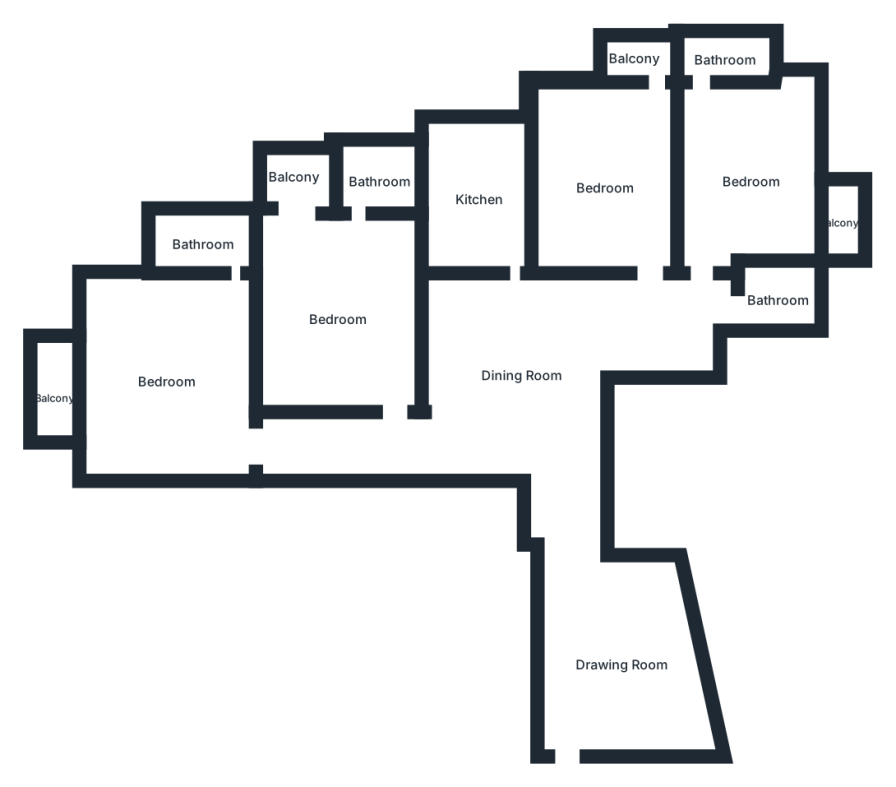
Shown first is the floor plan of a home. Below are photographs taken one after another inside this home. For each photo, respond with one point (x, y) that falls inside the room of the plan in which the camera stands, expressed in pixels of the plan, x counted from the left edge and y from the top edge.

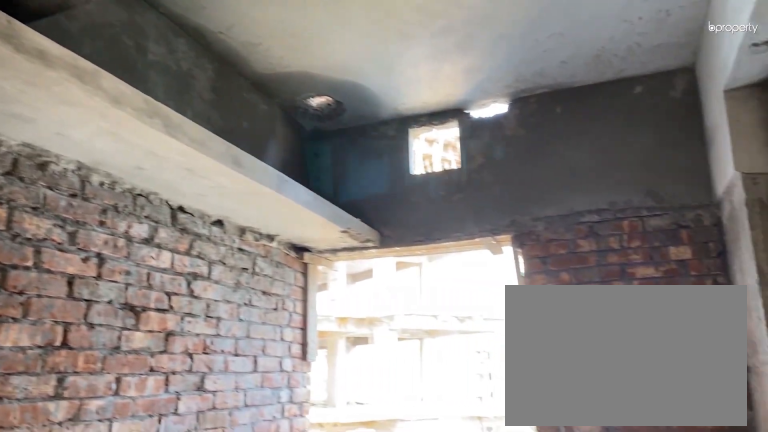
(479, 196)
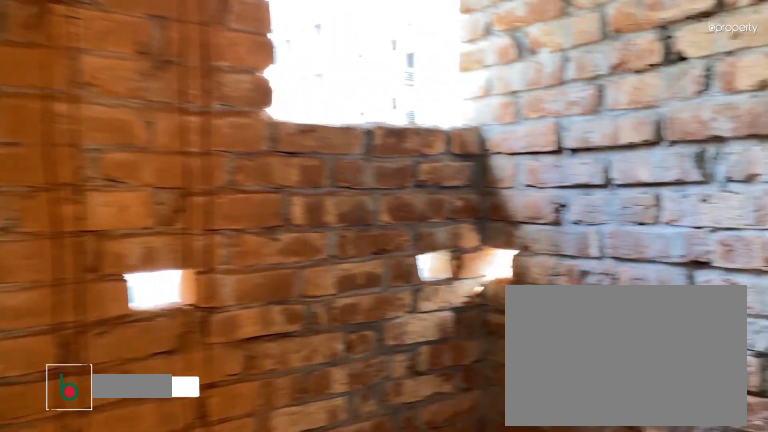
(727, 54)
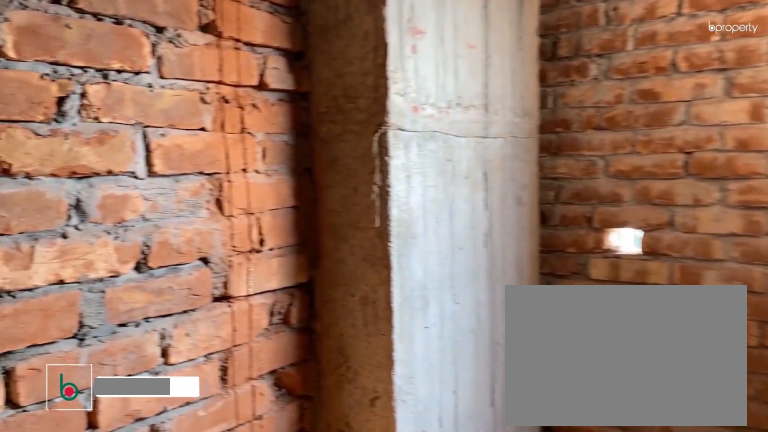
(777, 299)
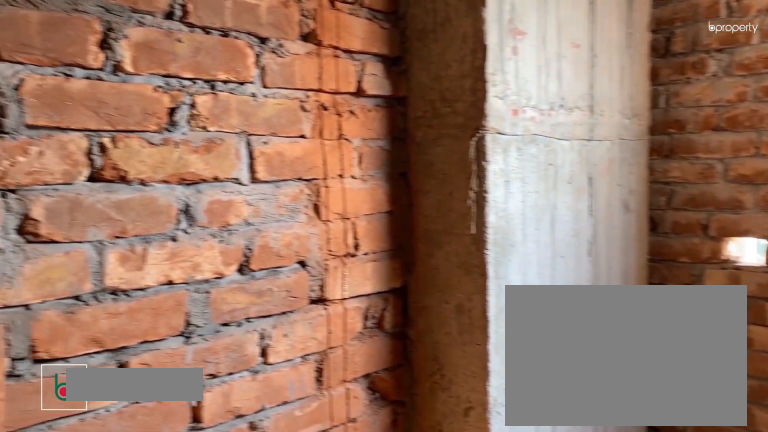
(777, 299)
